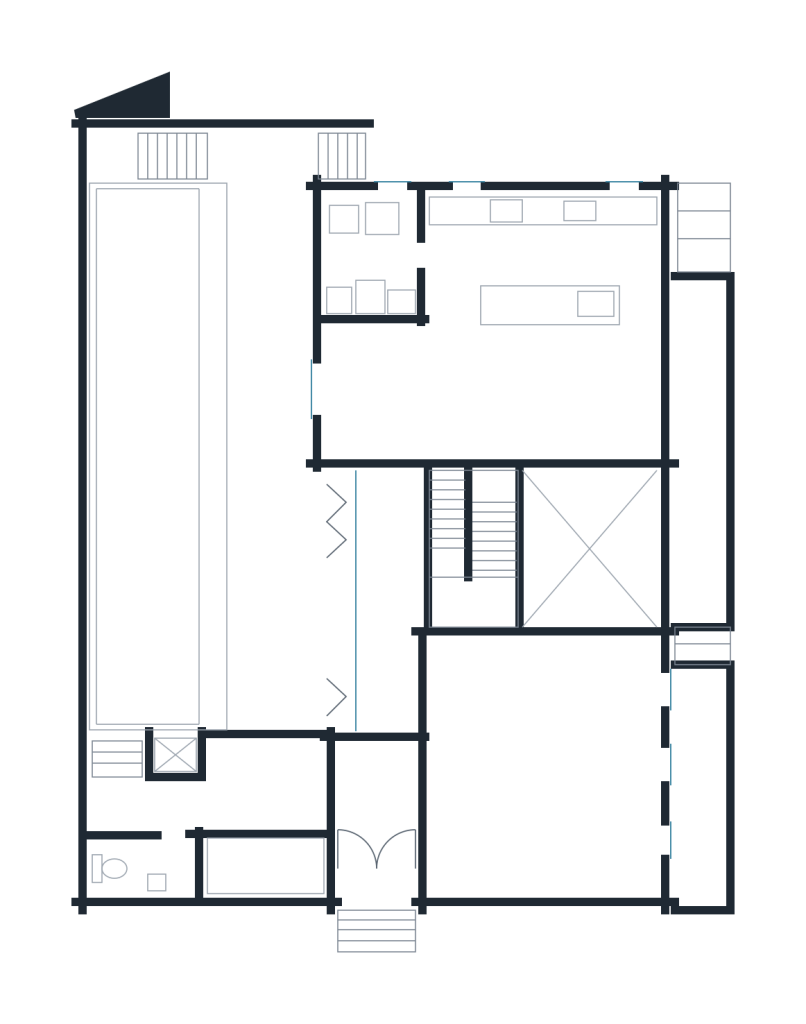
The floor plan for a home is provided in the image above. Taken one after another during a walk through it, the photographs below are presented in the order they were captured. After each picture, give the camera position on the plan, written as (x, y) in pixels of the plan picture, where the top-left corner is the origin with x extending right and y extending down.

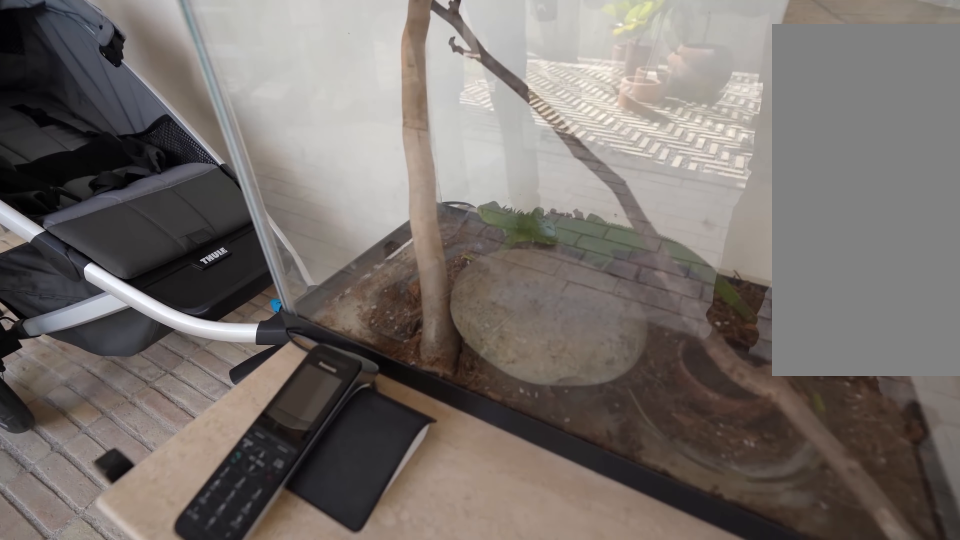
(394, 557)
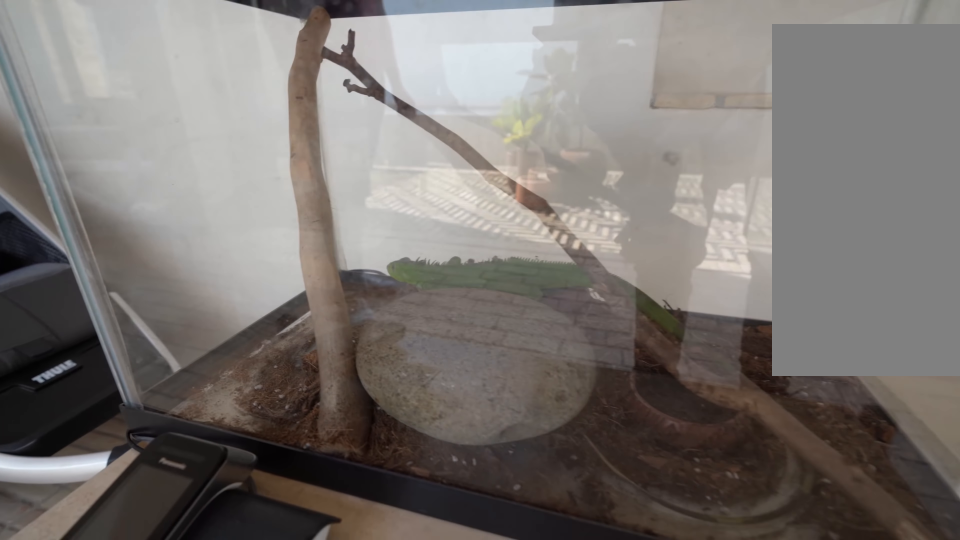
(394, 558)
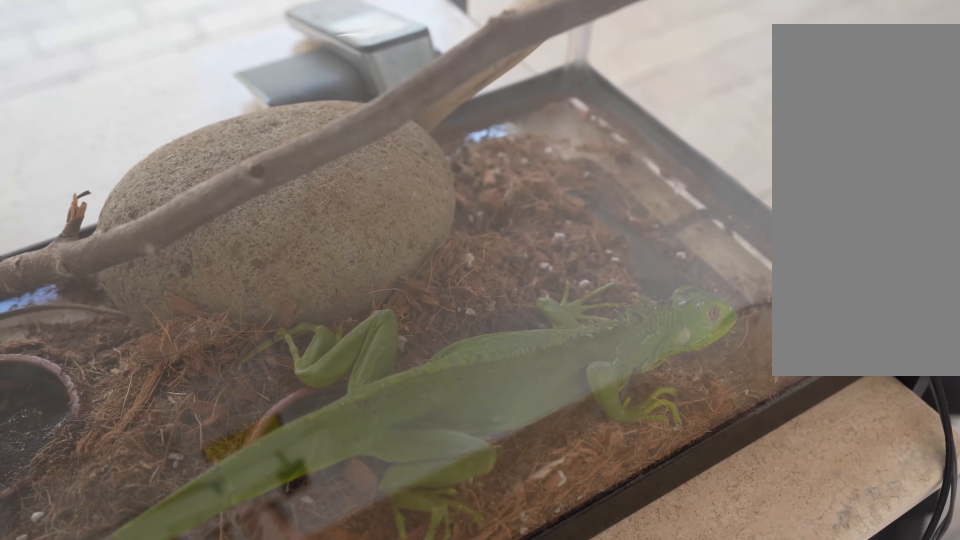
(485, 601)
